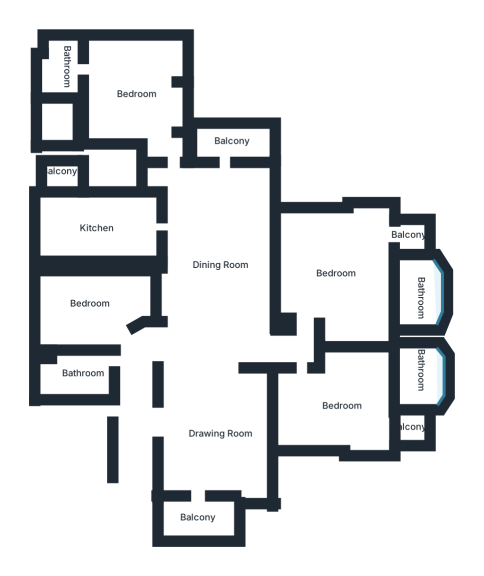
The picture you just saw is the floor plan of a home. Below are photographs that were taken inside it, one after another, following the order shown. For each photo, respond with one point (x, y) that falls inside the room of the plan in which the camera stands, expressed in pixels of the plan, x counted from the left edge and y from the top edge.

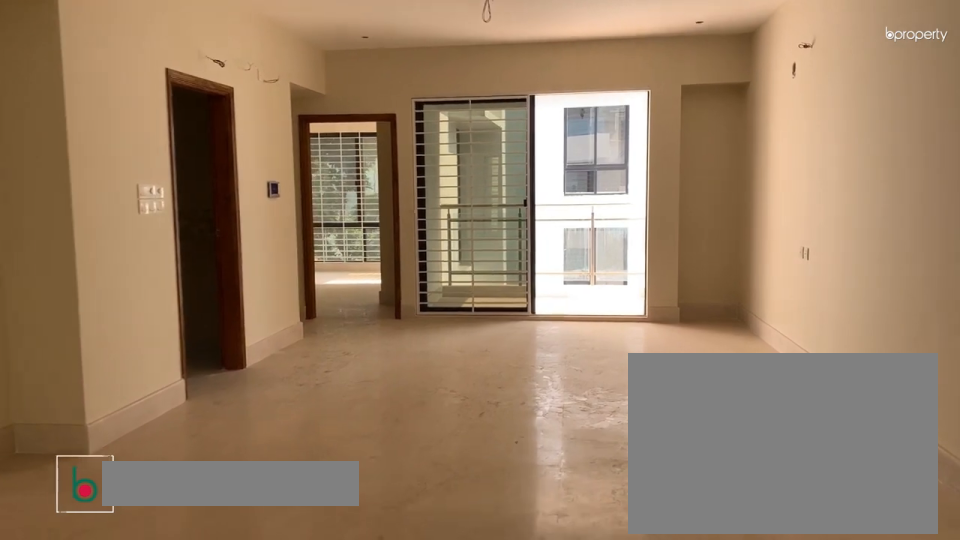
(218, 266)
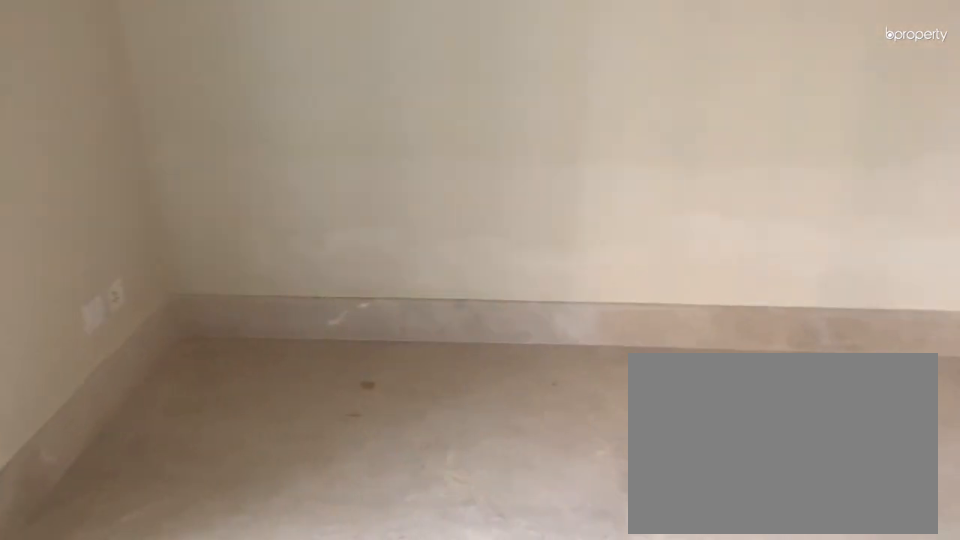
(90, 303)
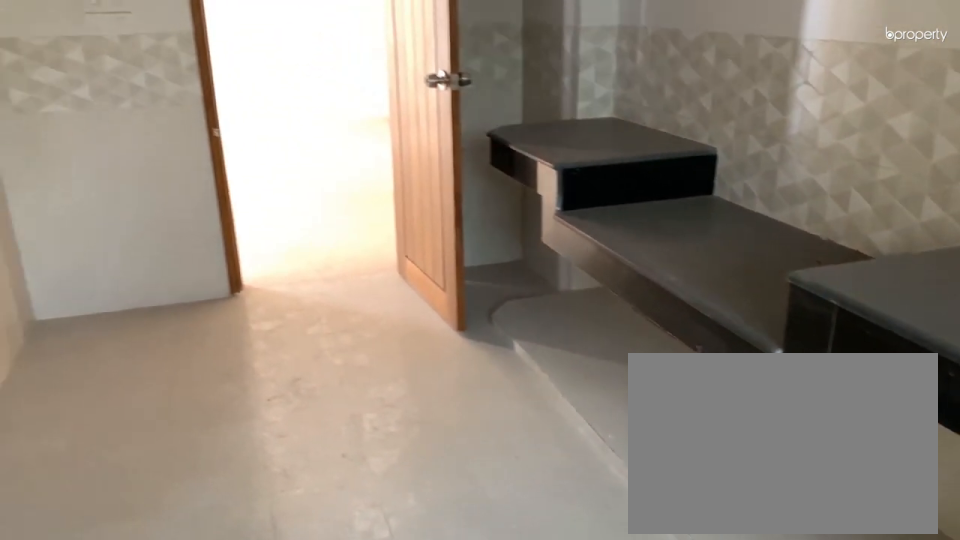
(100, 227)
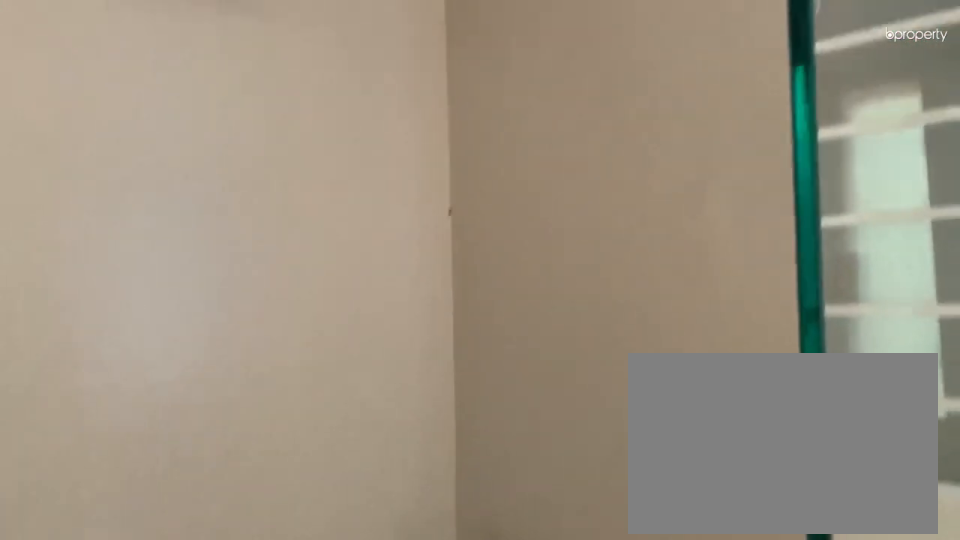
(65, 64)
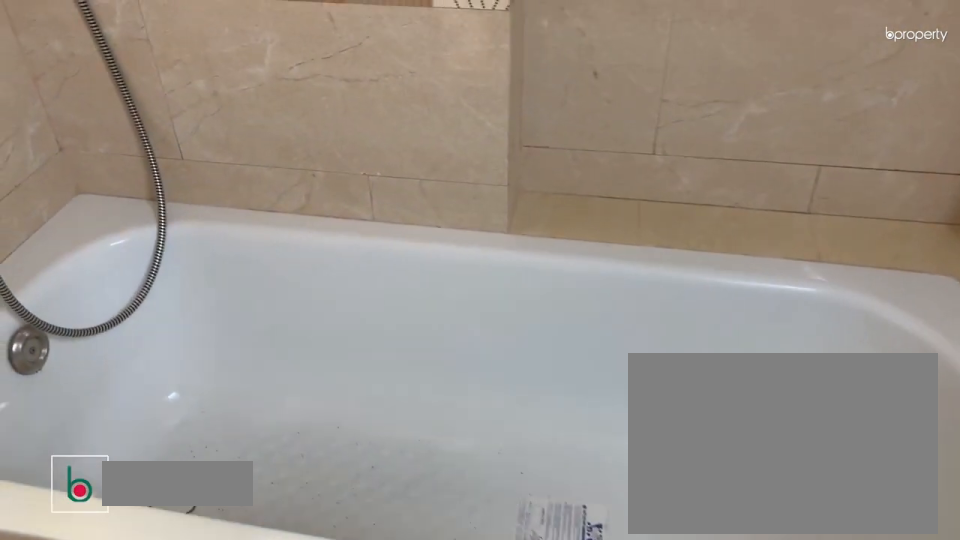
(416, 297)
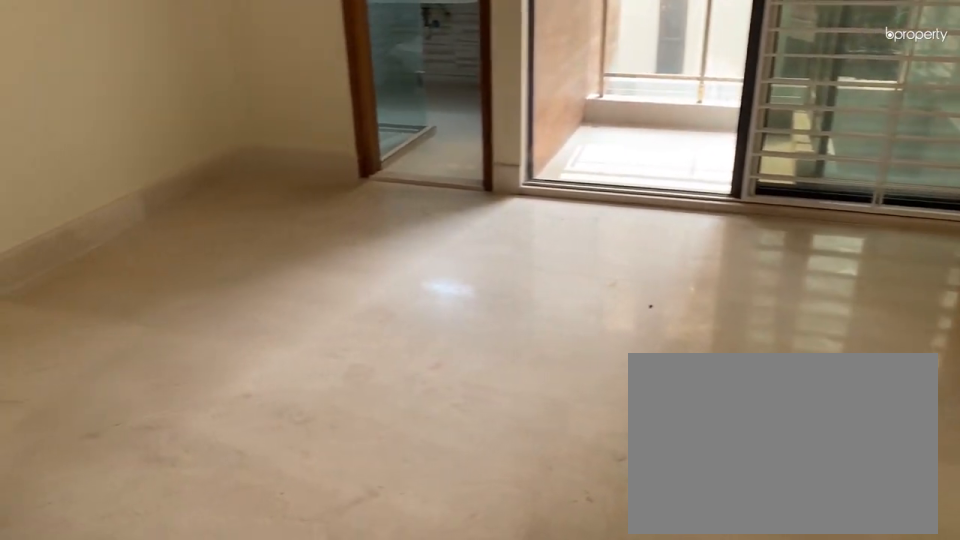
(344, 405)
